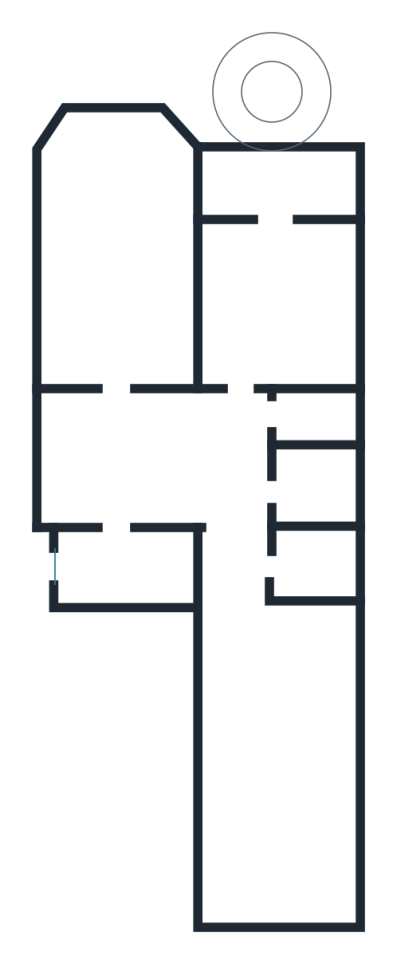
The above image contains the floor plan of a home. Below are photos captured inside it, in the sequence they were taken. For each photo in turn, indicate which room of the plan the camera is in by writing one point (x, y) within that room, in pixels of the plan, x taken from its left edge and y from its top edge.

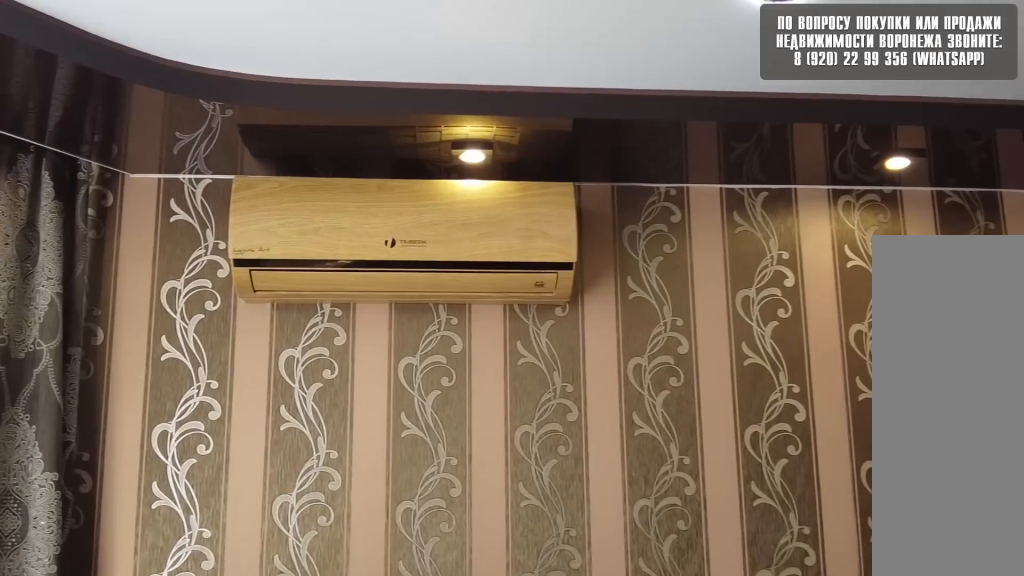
(114, 338)
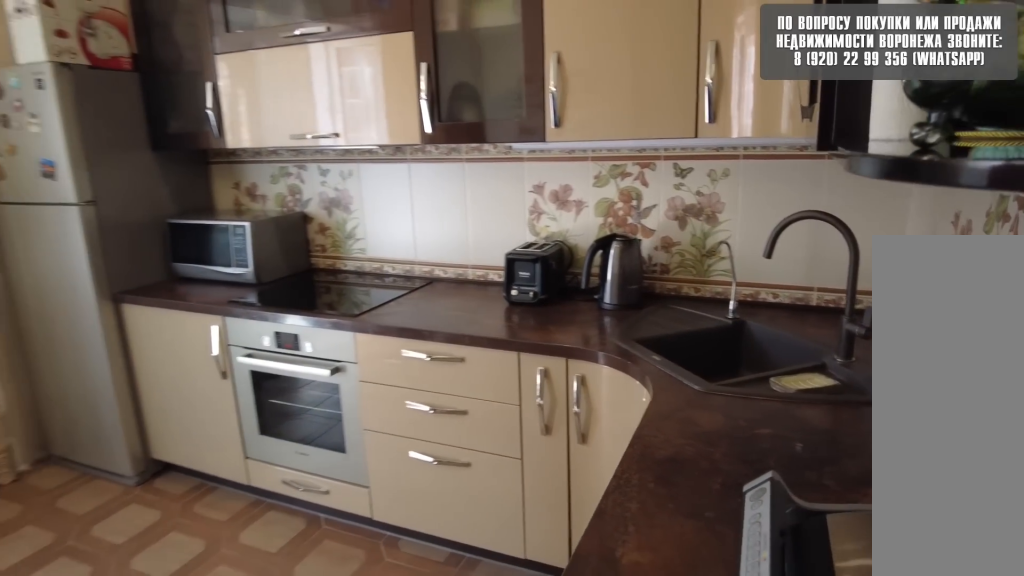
(282, 338)
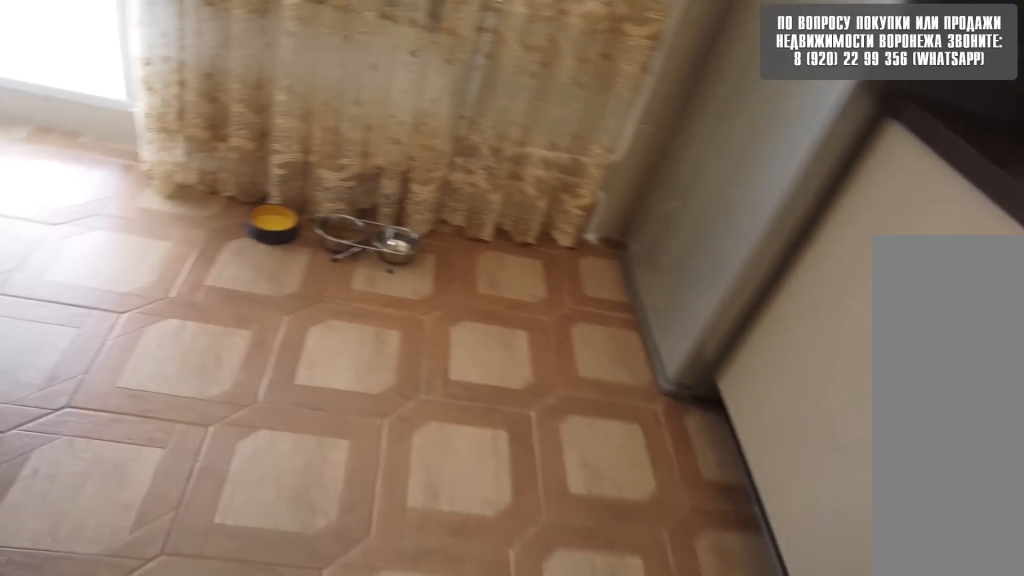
(282, 338)
